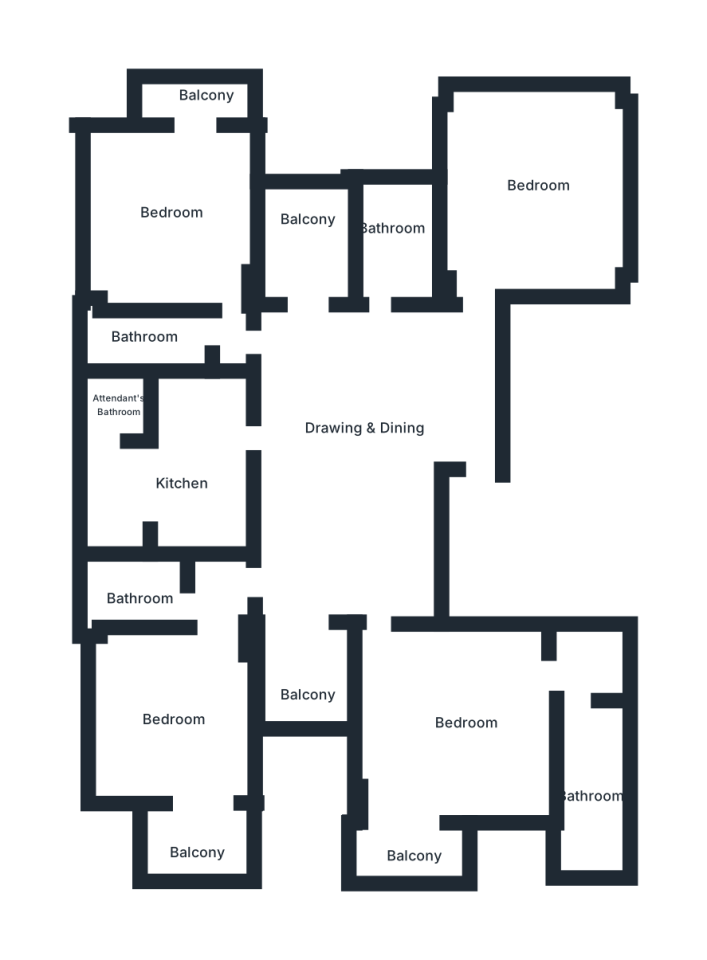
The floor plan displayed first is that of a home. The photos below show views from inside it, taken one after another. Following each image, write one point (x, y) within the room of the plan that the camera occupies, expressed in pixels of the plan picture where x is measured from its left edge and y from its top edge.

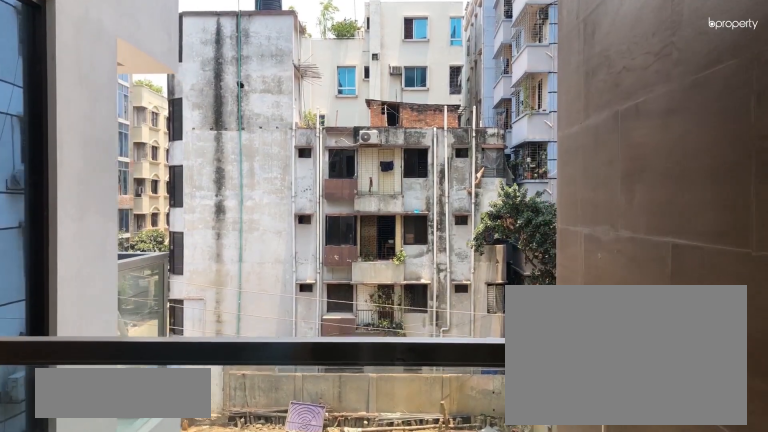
(309, 251)
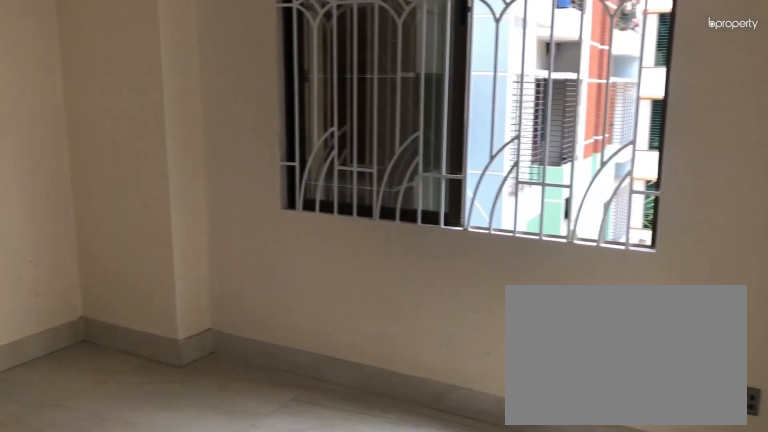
(188, 216)
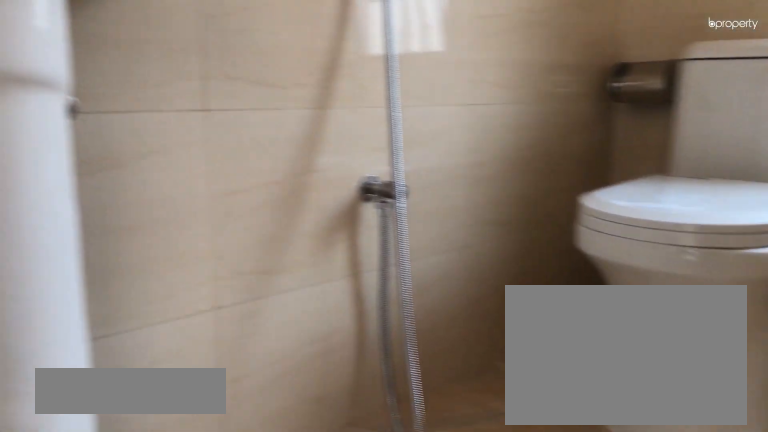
(164, 335)
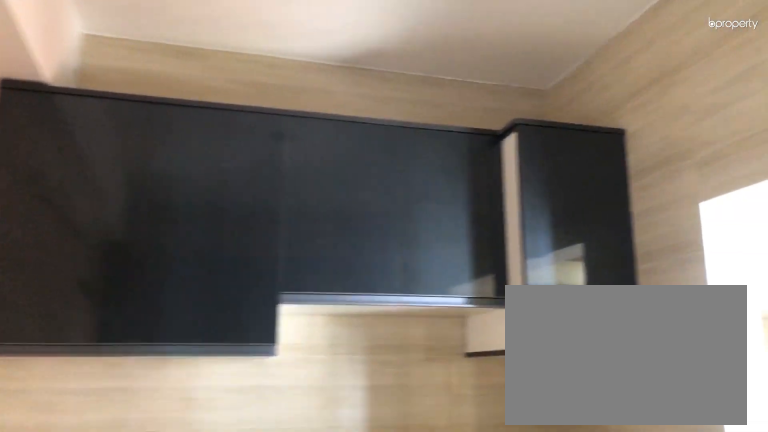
(194, 472)
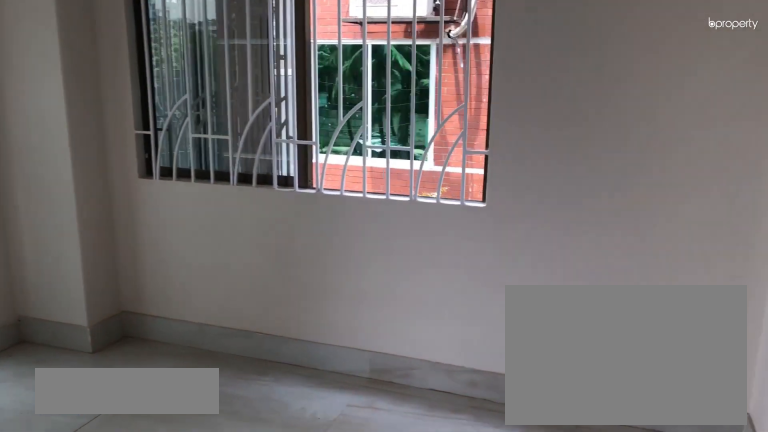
(181, 731)
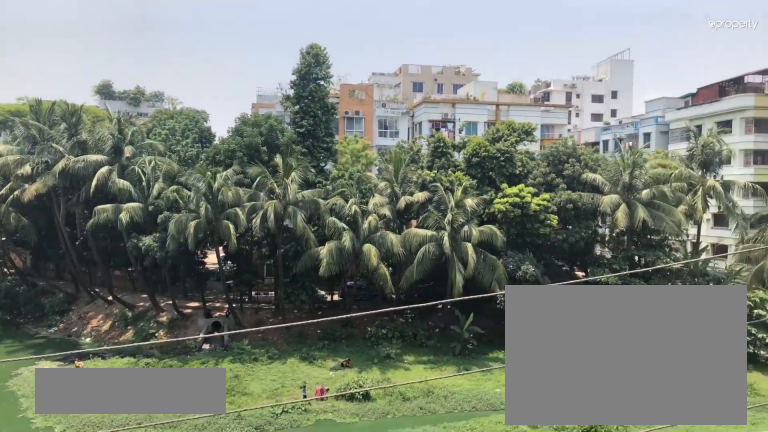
(198, 846)
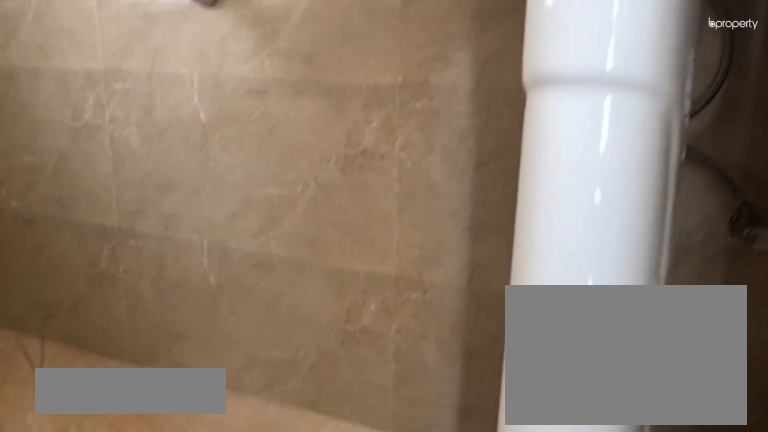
(147, 592)
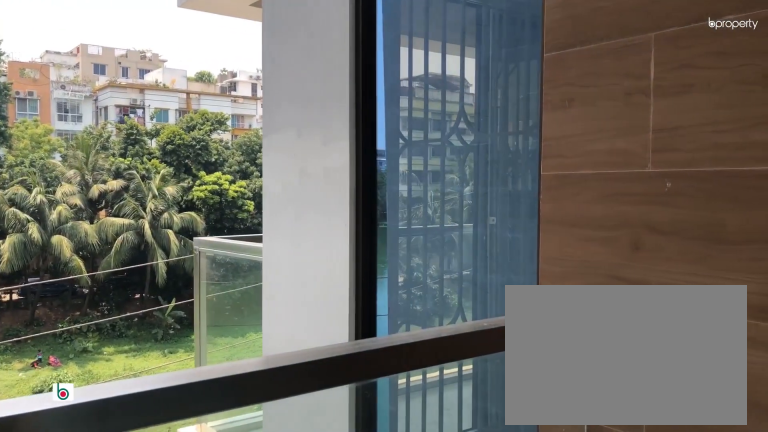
(298, 678)
